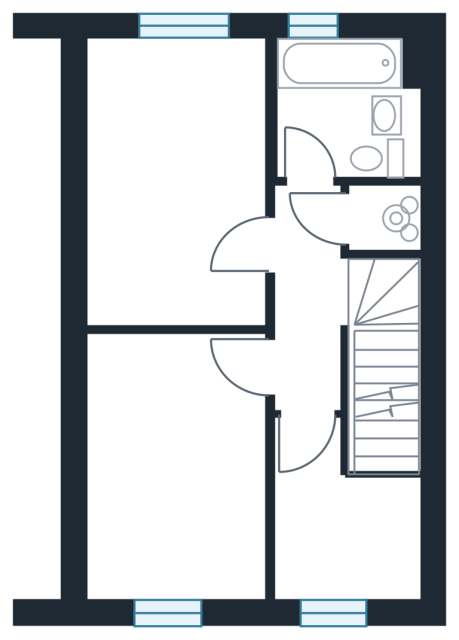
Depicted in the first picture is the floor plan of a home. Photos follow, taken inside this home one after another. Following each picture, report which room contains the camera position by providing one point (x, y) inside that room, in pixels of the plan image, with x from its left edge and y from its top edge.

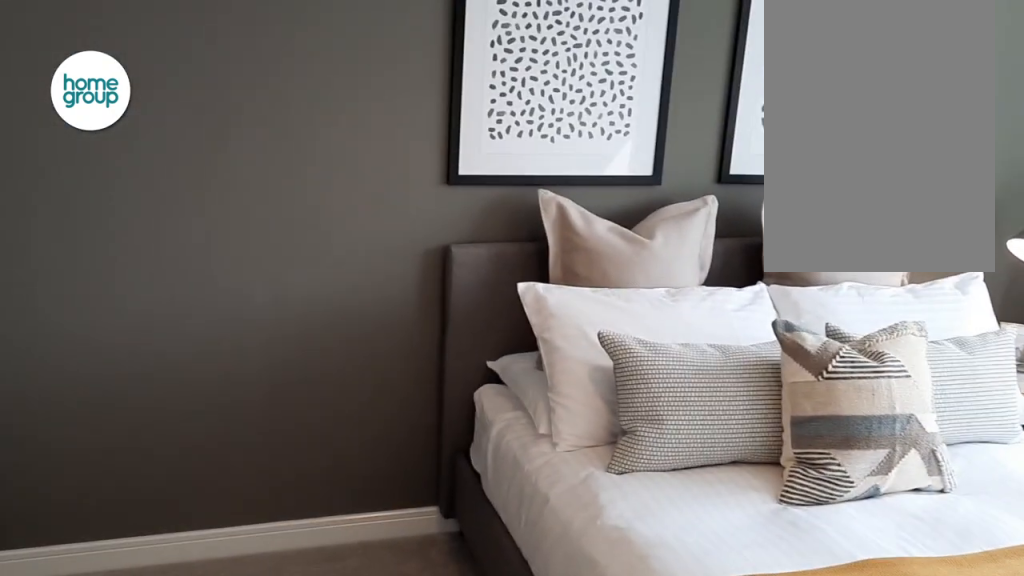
(176, 186)
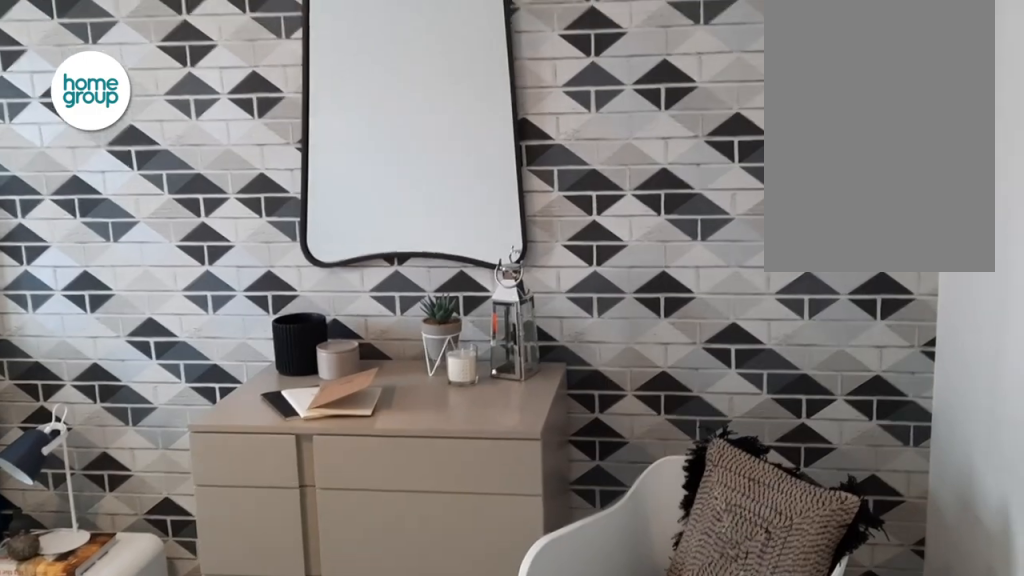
(171, 465)
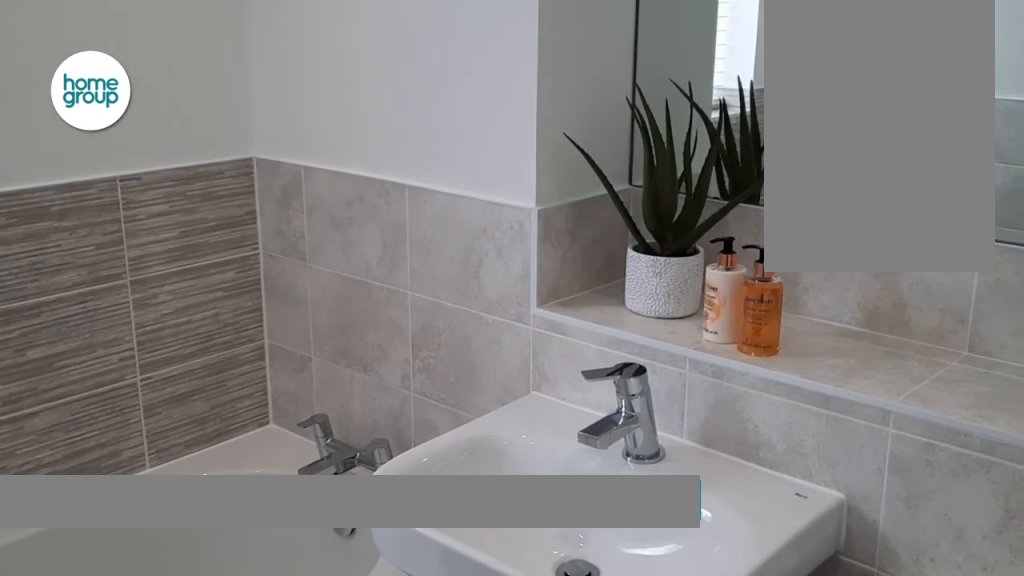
(342, 111)
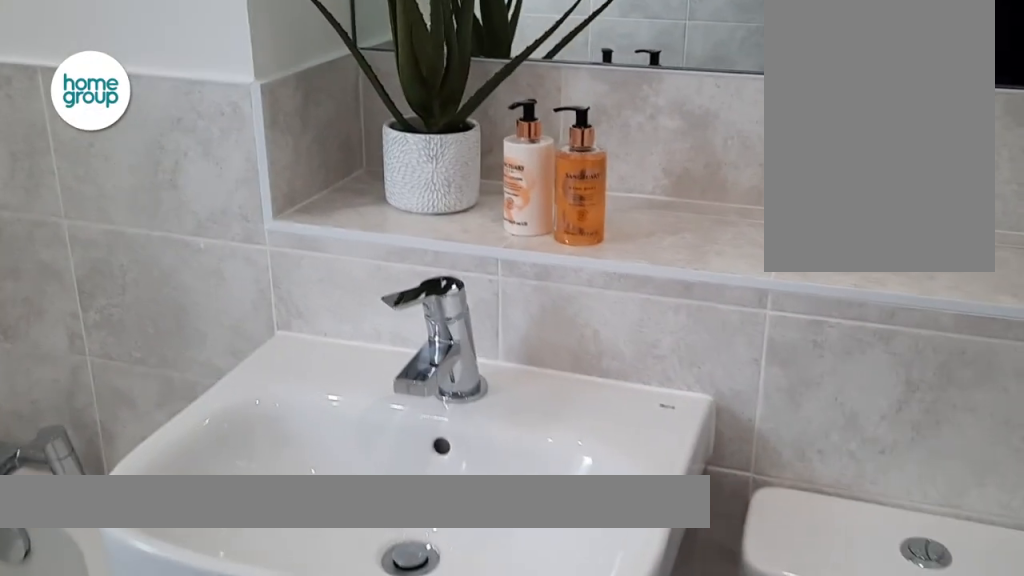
(342, 111)
